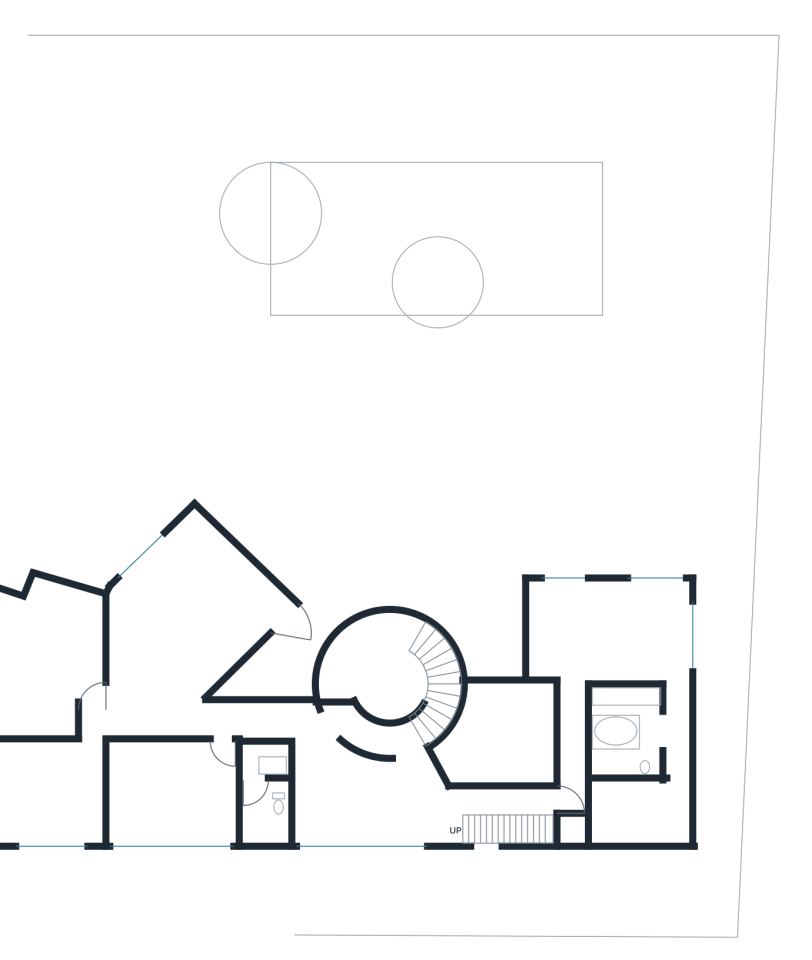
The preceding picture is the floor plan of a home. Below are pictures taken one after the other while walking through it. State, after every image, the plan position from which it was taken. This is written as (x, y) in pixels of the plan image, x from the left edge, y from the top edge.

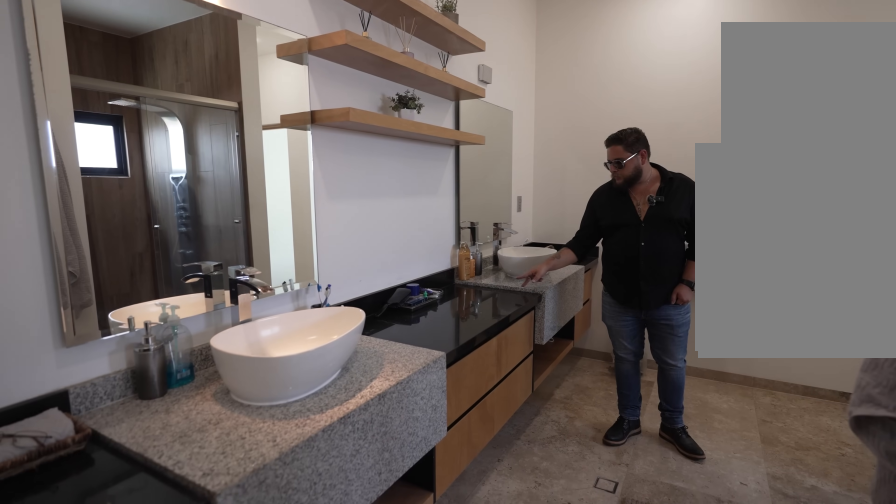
(654, 729)
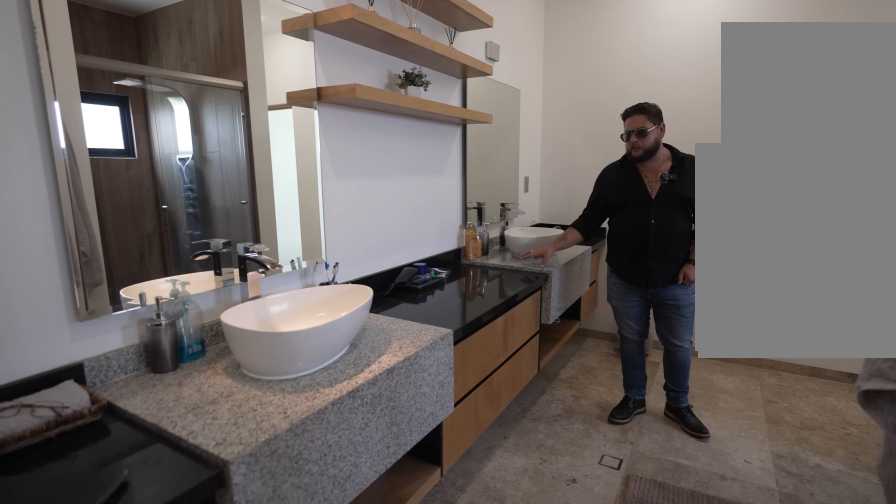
(654, 729)
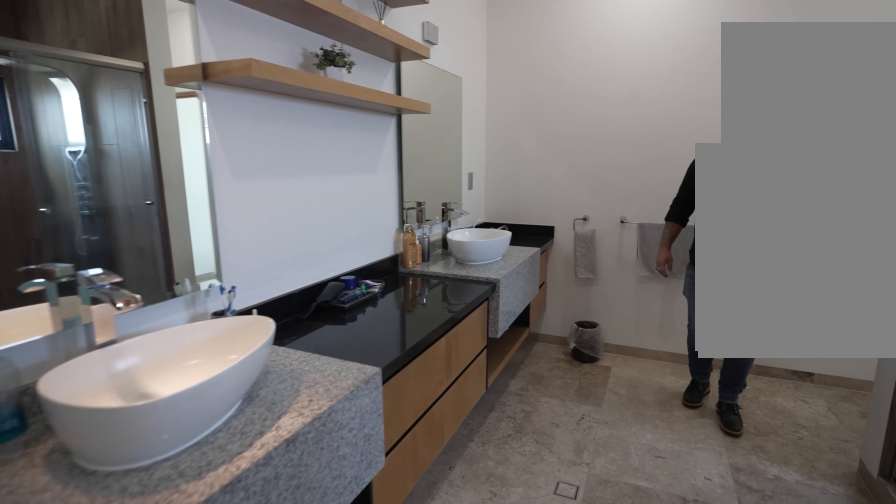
(666, 721)
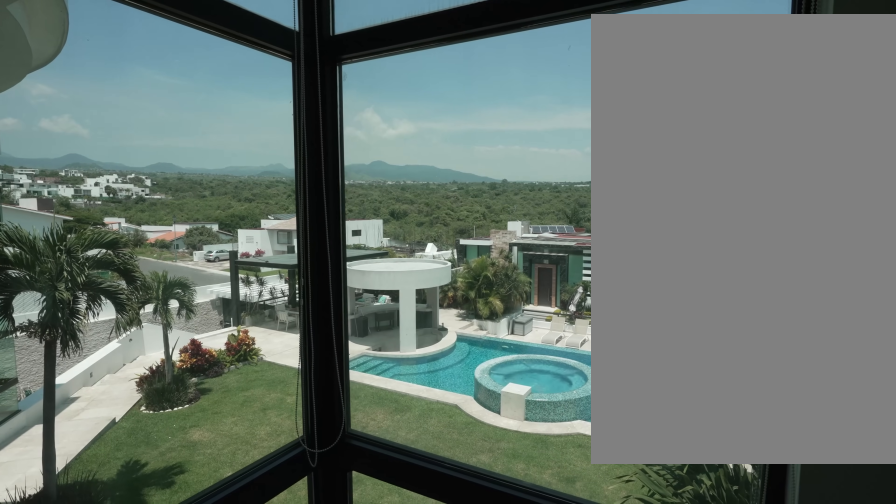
(595, 600)
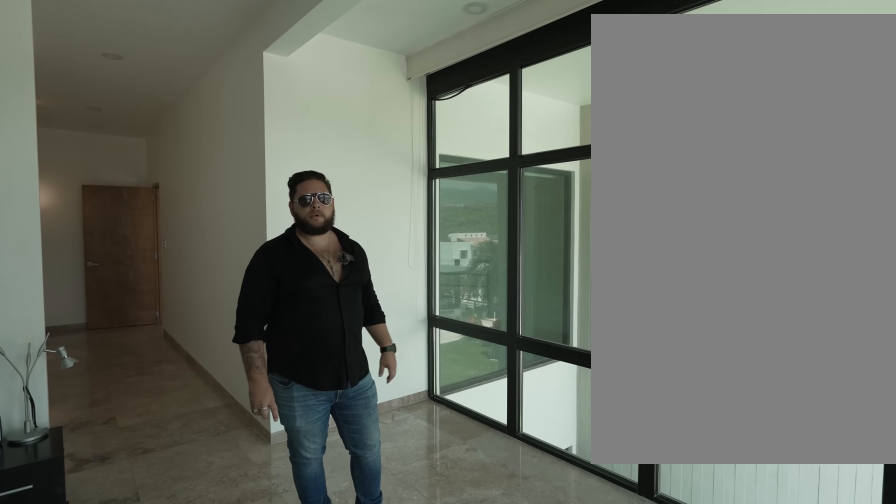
(595, 600)
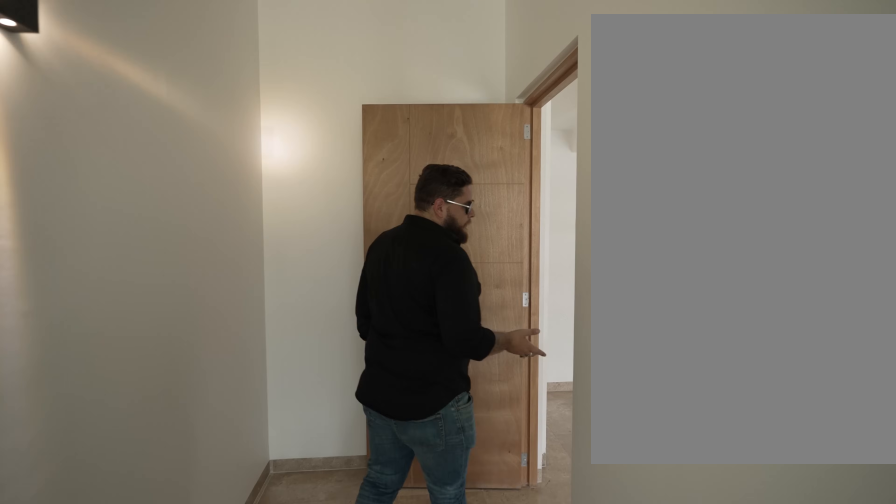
(567, 707)
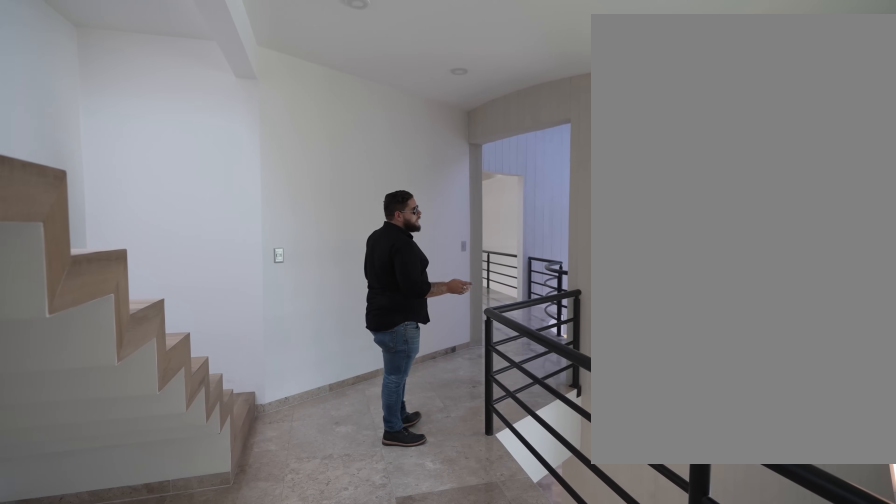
(526, 797)
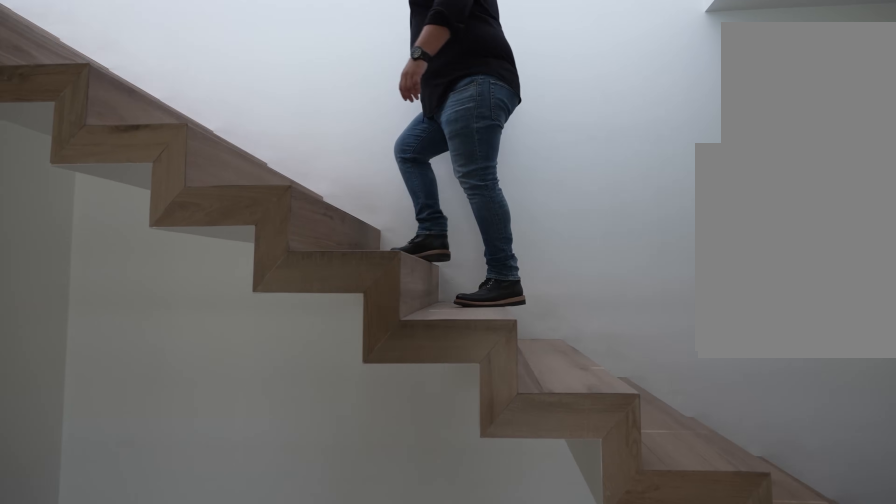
(499, 798)
